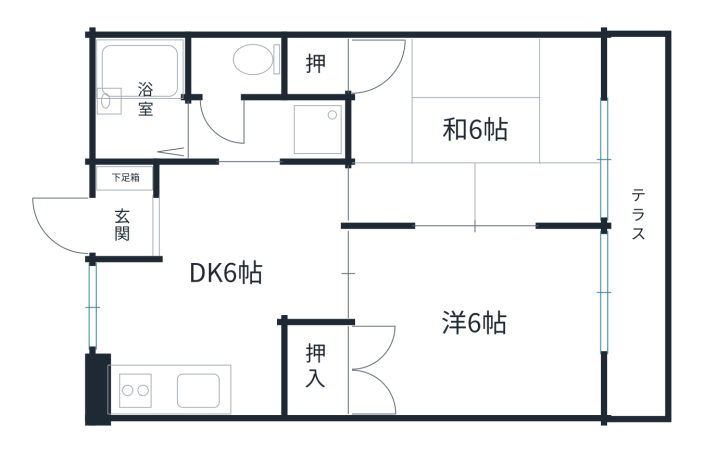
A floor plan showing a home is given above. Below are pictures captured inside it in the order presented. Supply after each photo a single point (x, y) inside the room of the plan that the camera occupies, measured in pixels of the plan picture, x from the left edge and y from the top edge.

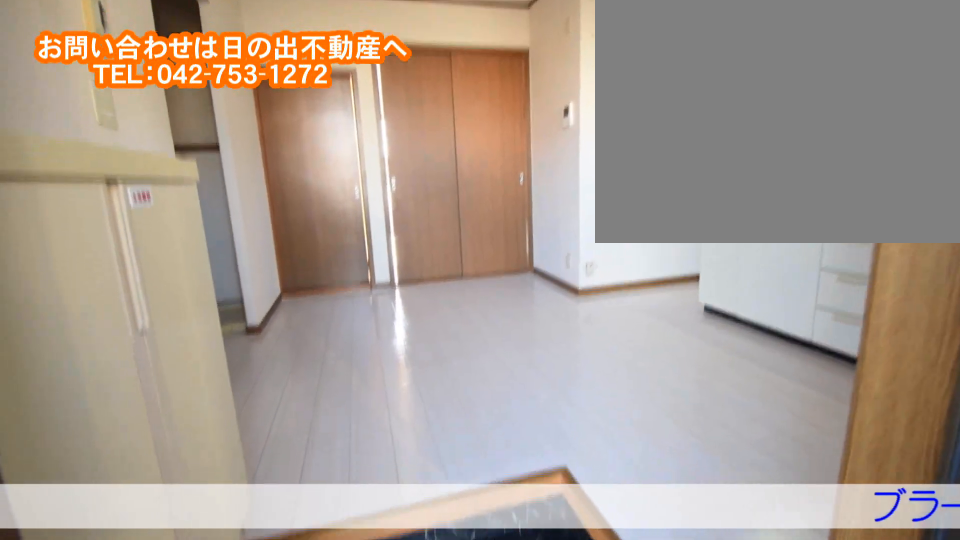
(154, 224)
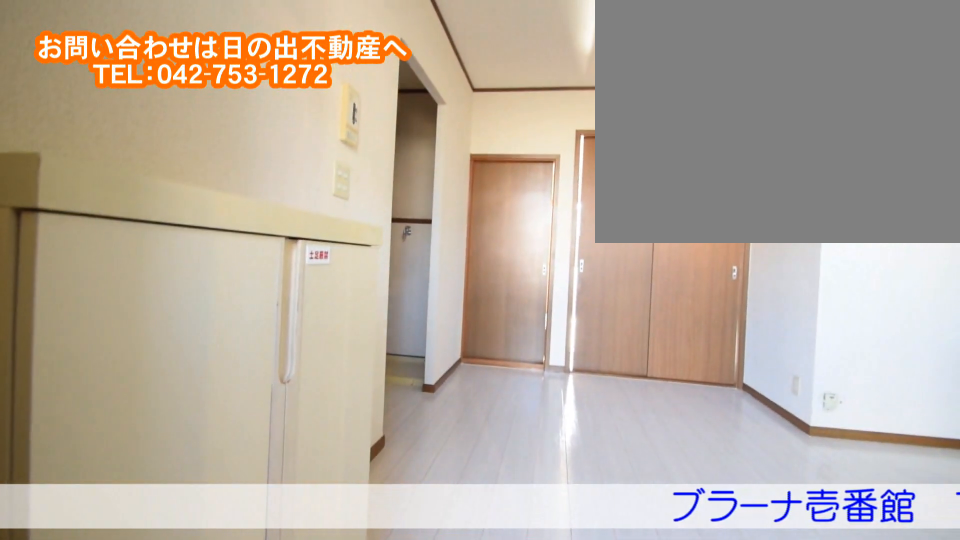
(153, 224)
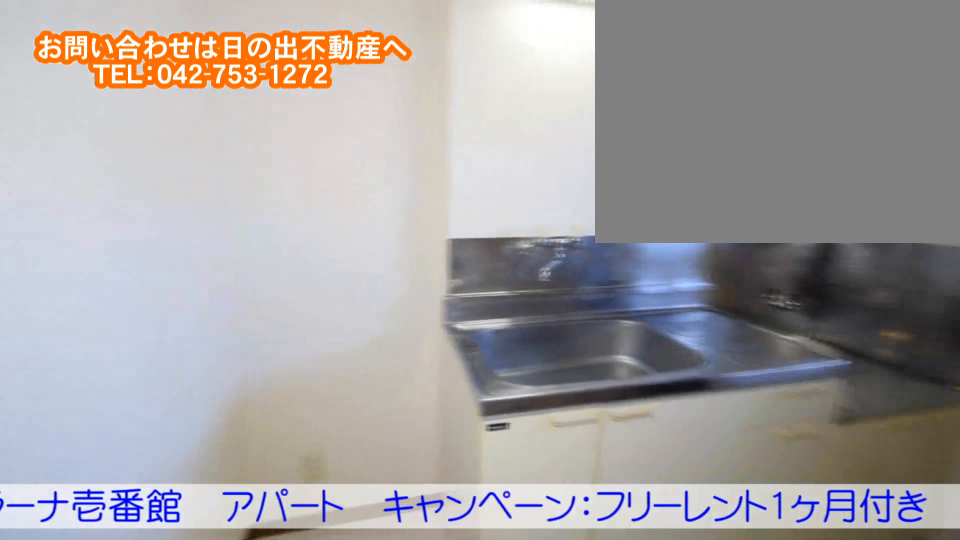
(231, 302)
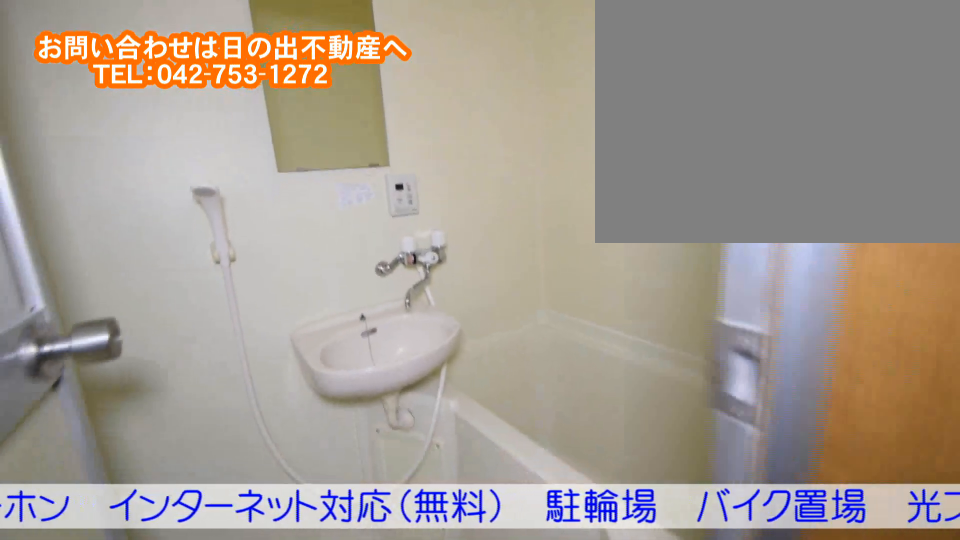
(143, 115)
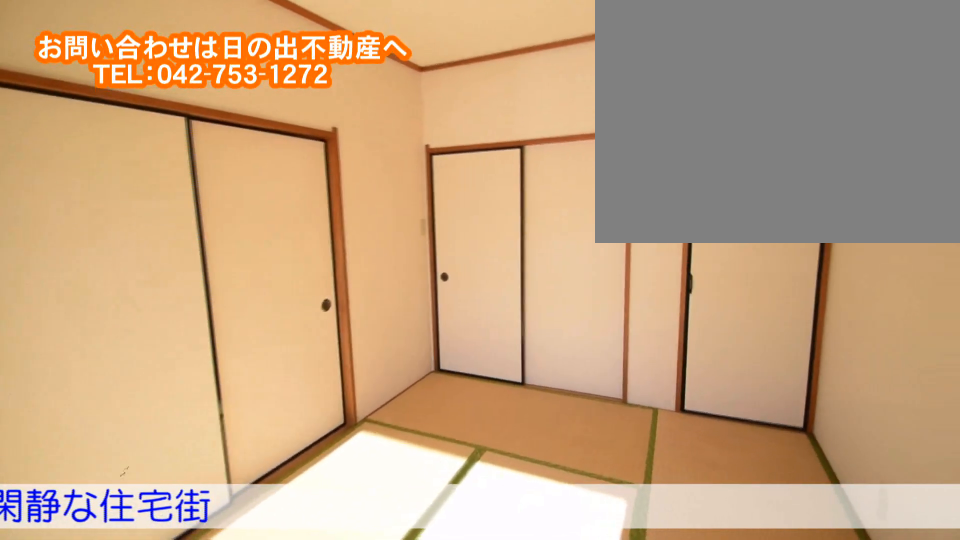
(536, 129)
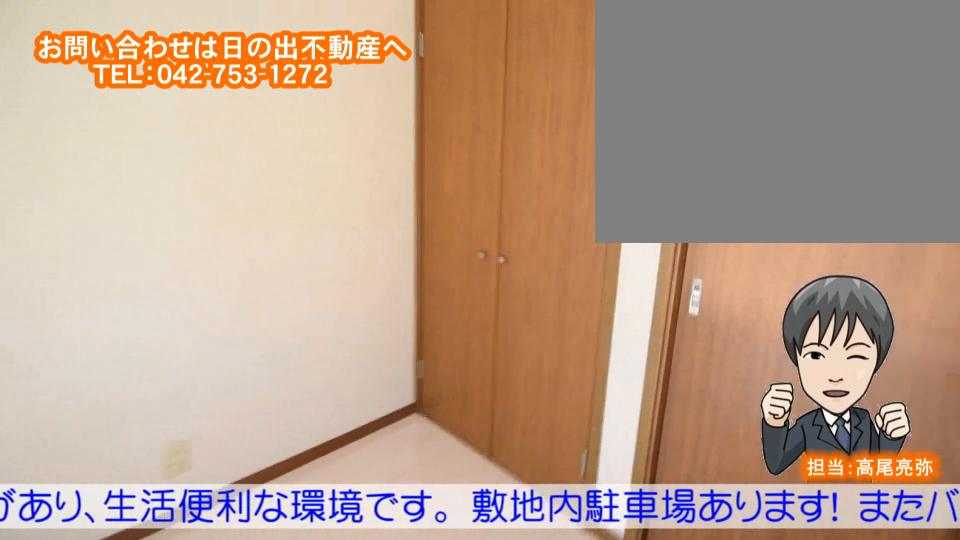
(541, 314)
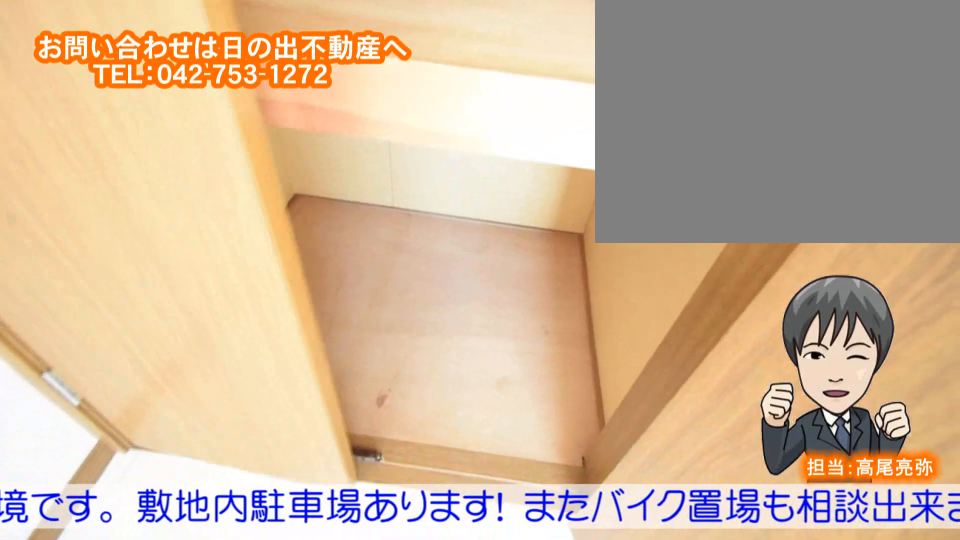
(542, 315)
